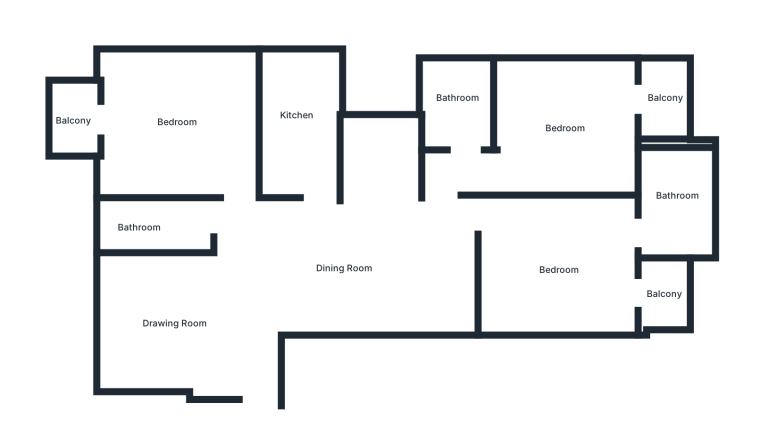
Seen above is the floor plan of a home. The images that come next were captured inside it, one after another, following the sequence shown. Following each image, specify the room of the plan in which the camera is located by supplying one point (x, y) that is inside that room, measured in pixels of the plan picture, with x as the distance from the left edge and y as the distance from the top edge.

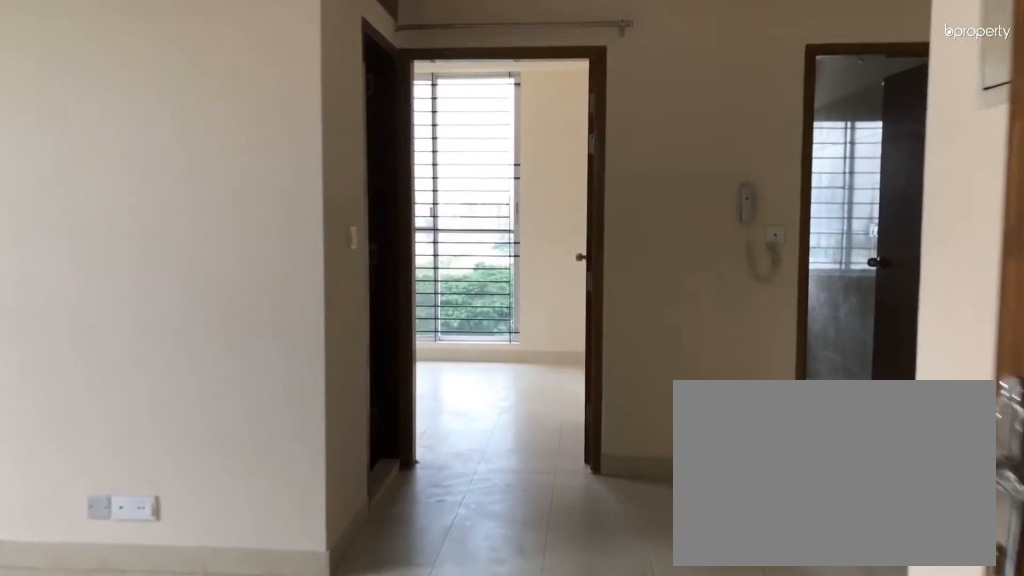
(259, 383)
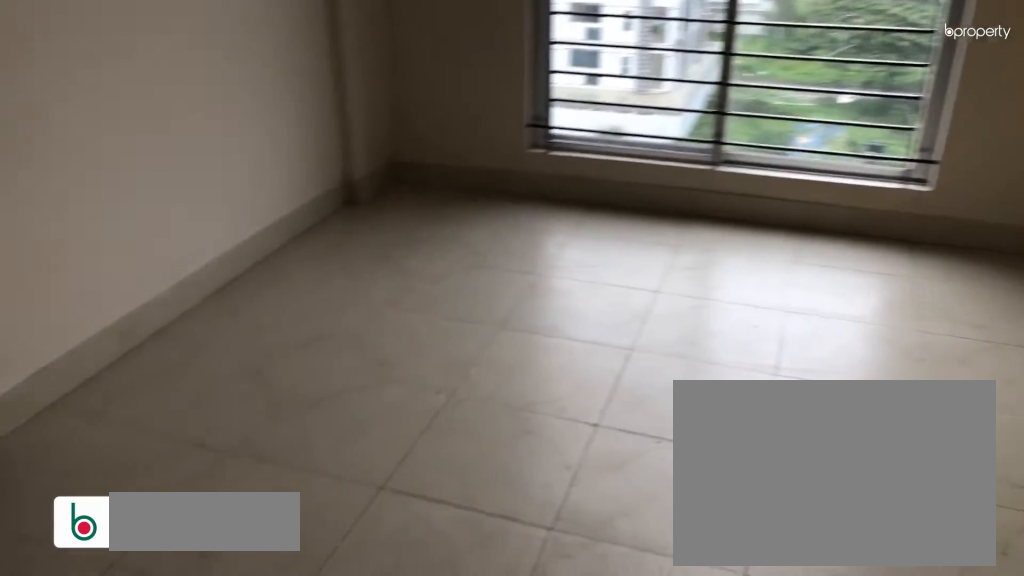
(163, 320)
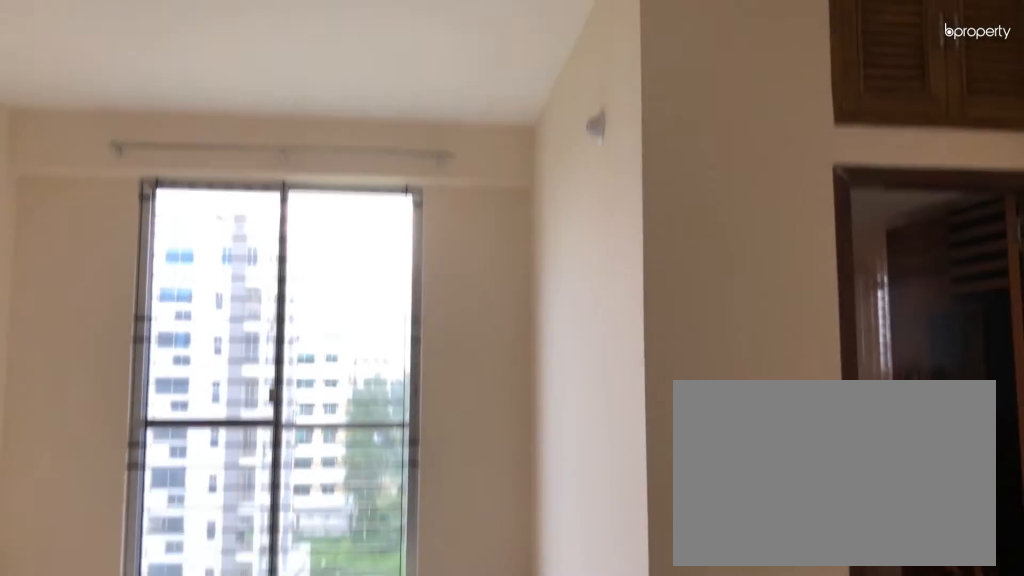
(163, 320)
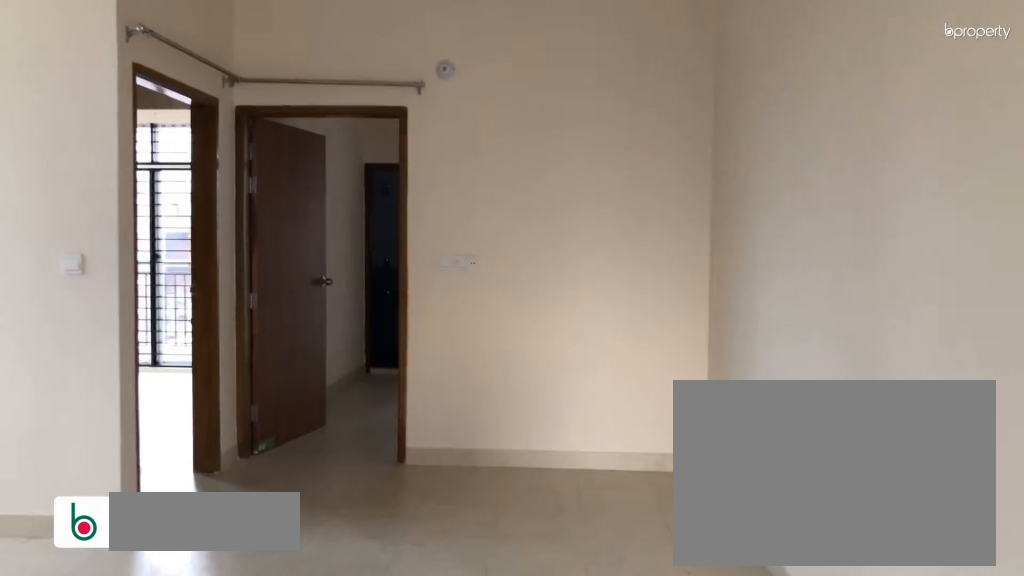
(300, 278)
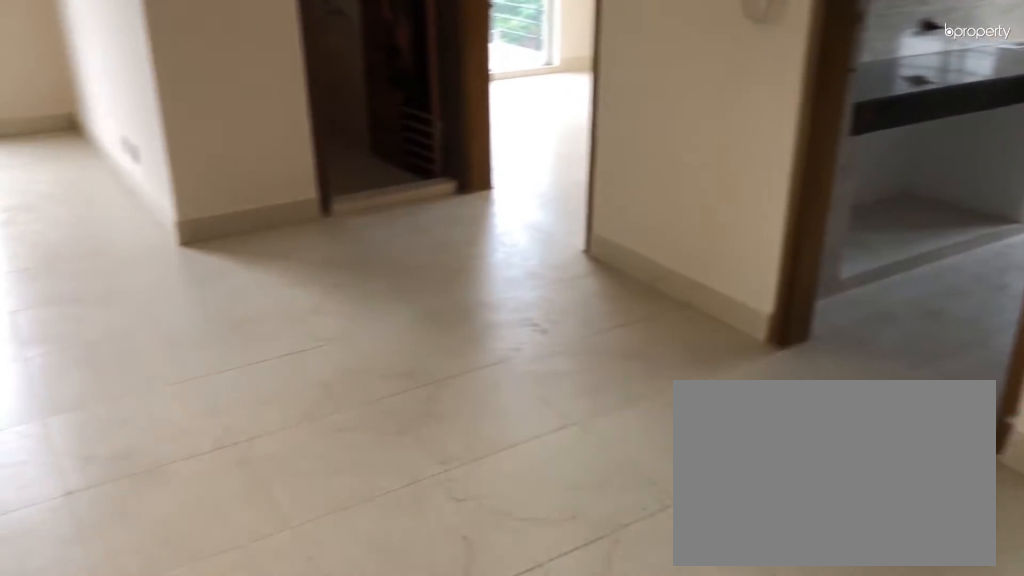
(363, 271)
